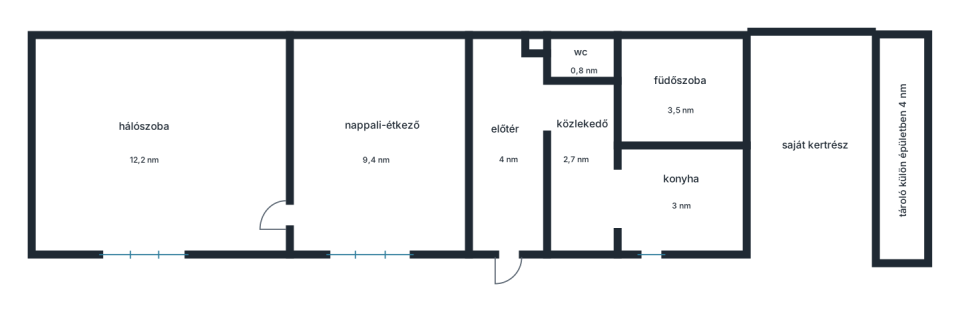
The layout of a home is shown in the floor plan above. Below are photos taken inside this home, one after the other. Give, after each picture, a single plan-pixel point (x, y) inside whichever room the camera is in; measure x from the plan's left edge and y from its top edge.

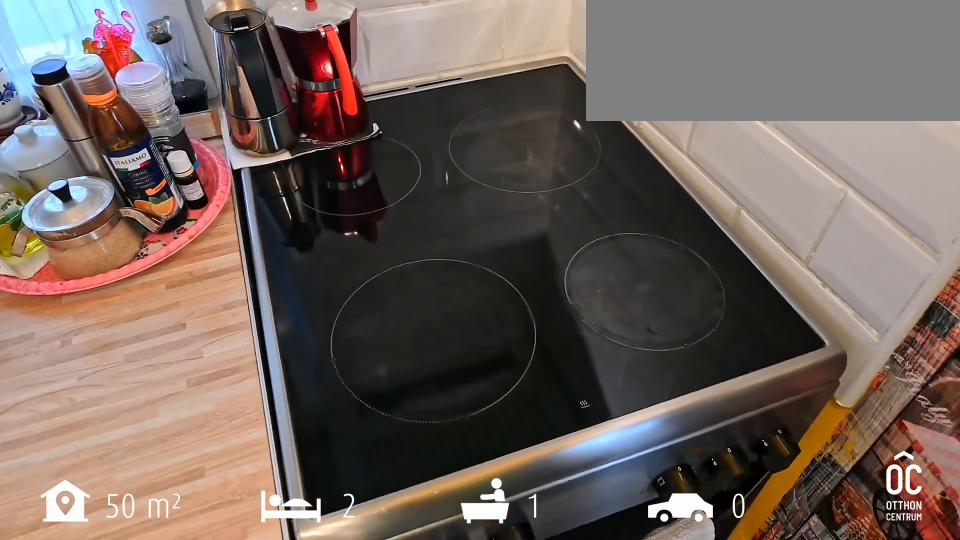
(684, 200)
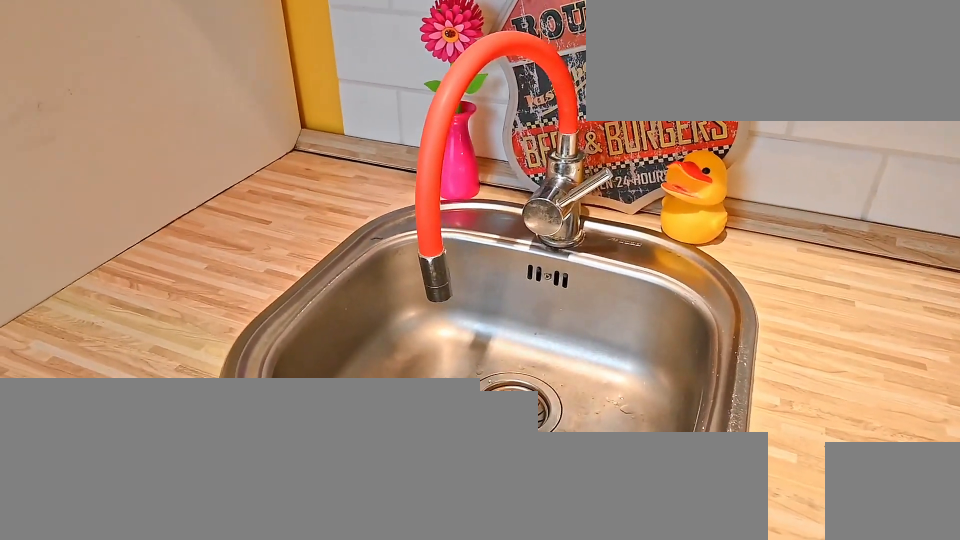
(683, 200)
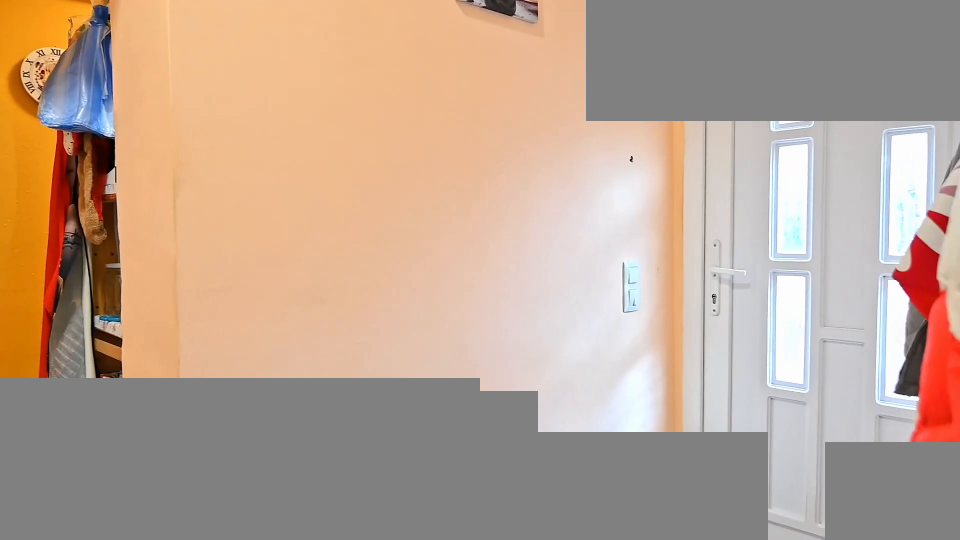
(506, 156)
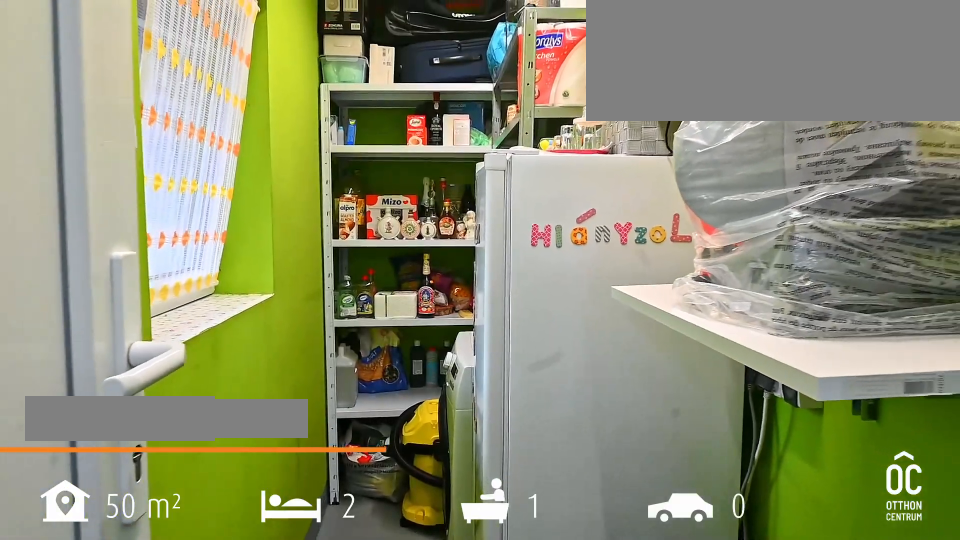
(900, 153)
